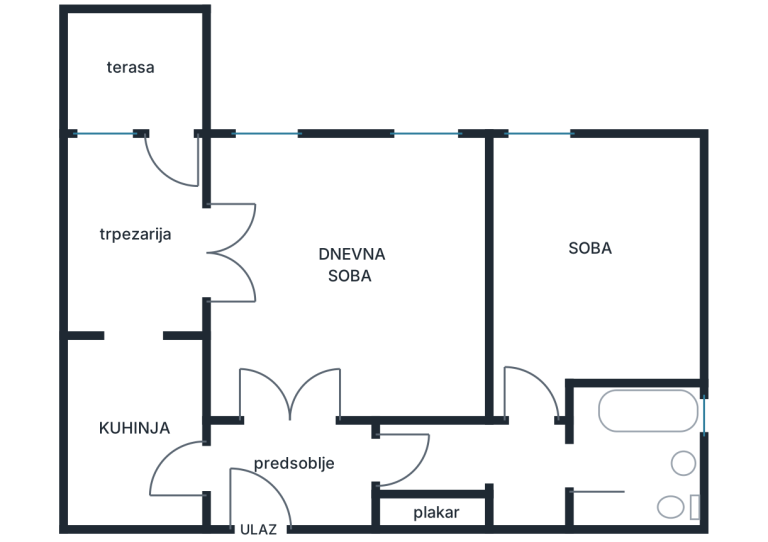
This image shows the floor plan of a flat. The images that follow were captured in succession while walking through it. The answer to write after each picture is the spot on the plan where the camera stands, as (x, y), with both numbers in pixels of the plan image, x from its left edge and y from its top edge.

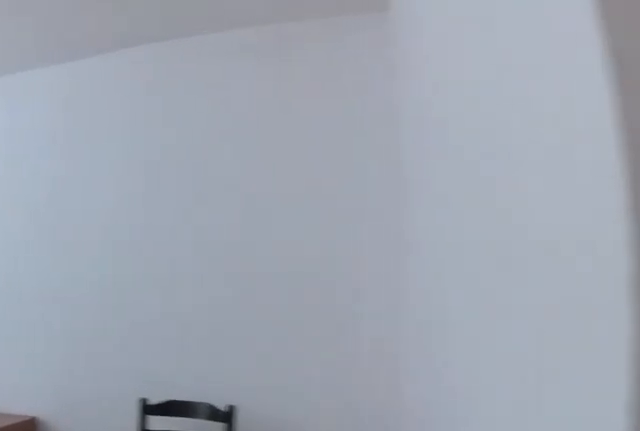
(528, 399)
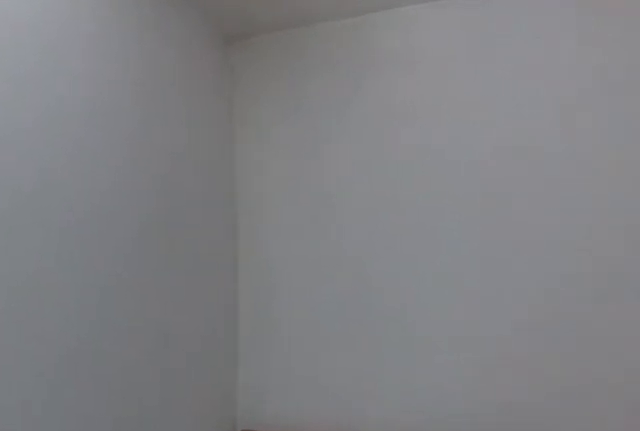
(522, 215)
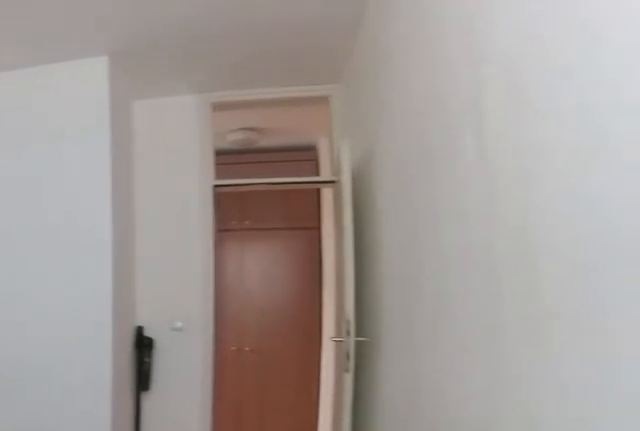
(533, 179)
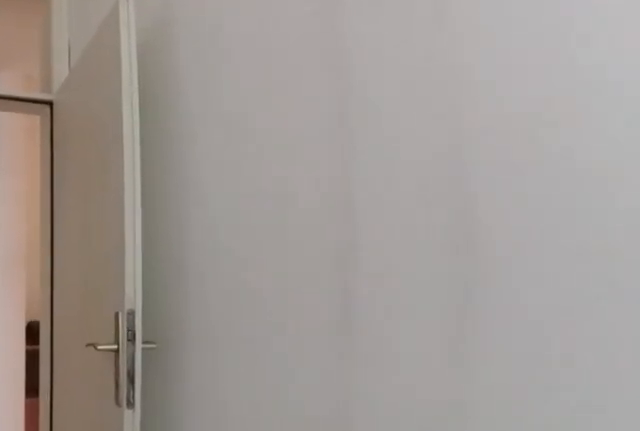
(531, 273)
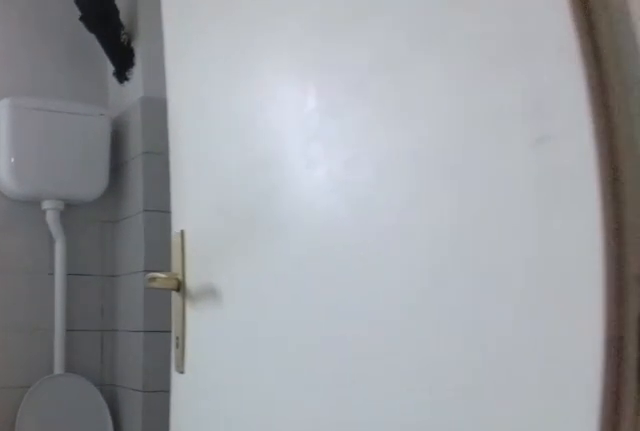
(553, 444)
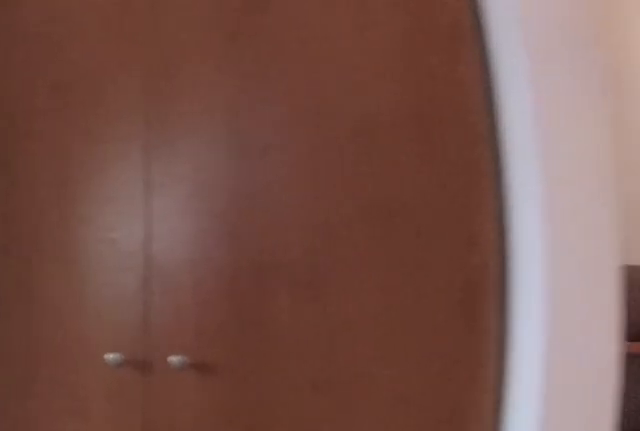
(540, 410)
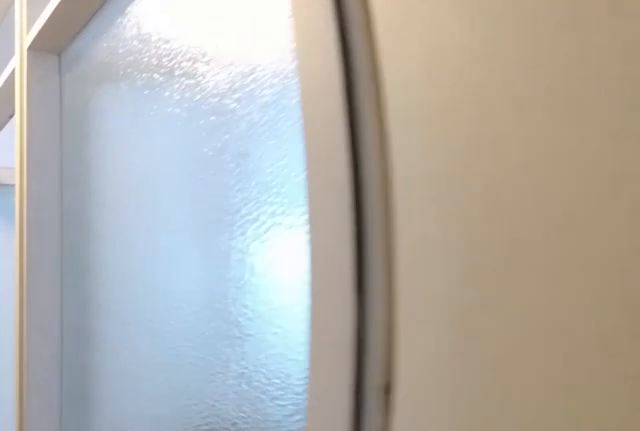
(435, 452)
